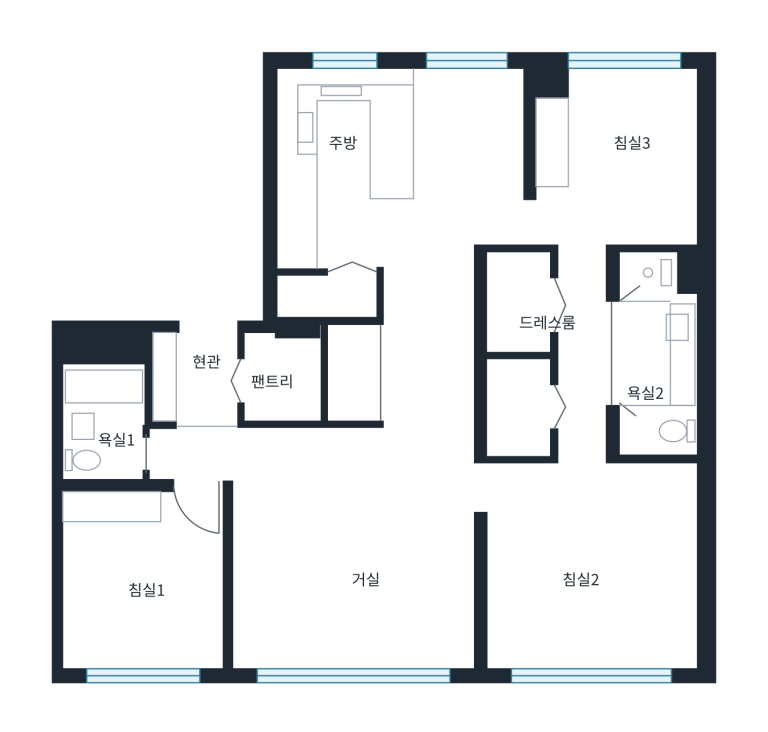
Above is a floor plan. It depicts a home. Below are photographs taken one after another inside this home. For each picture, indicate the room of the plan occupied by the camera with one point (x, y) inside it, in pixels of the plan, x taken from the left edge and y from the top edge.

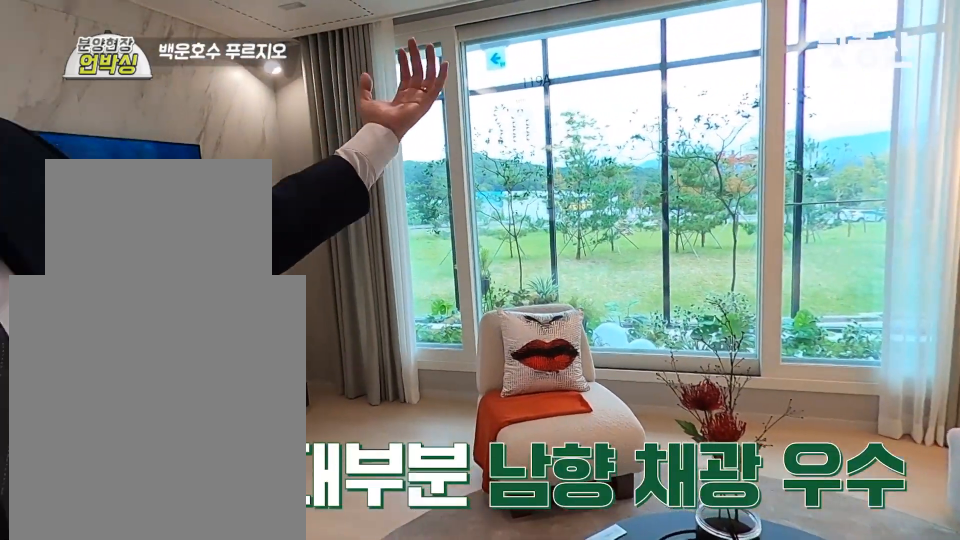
(369, 598)
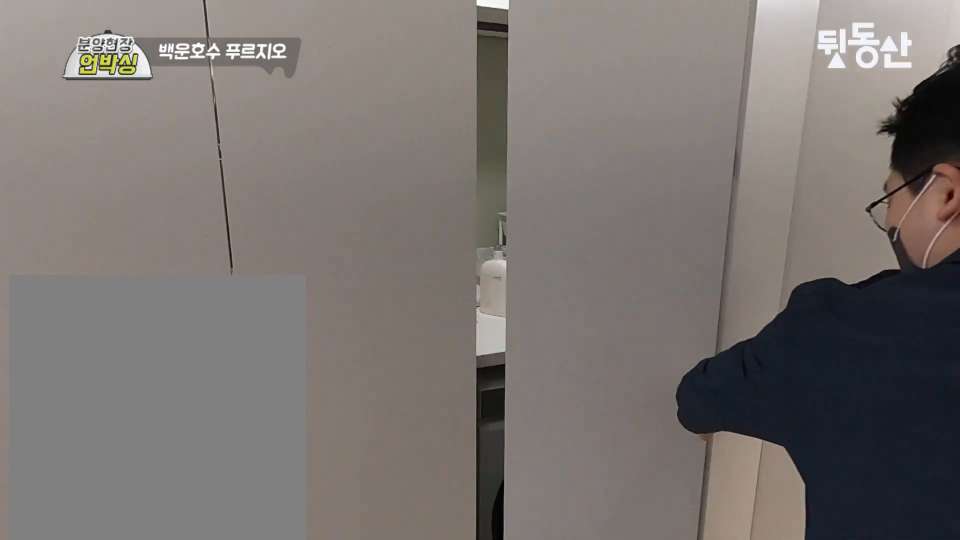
(430, 389)
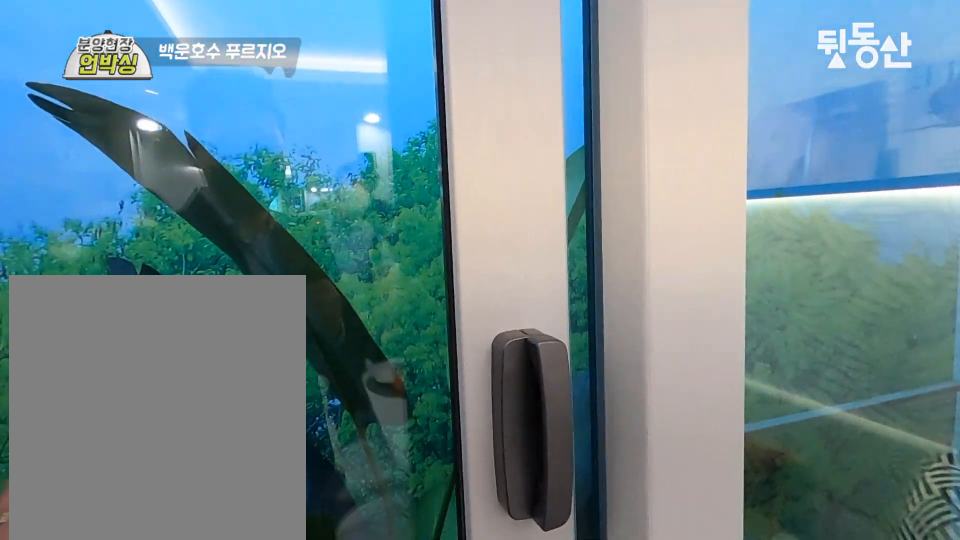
(465, 183)
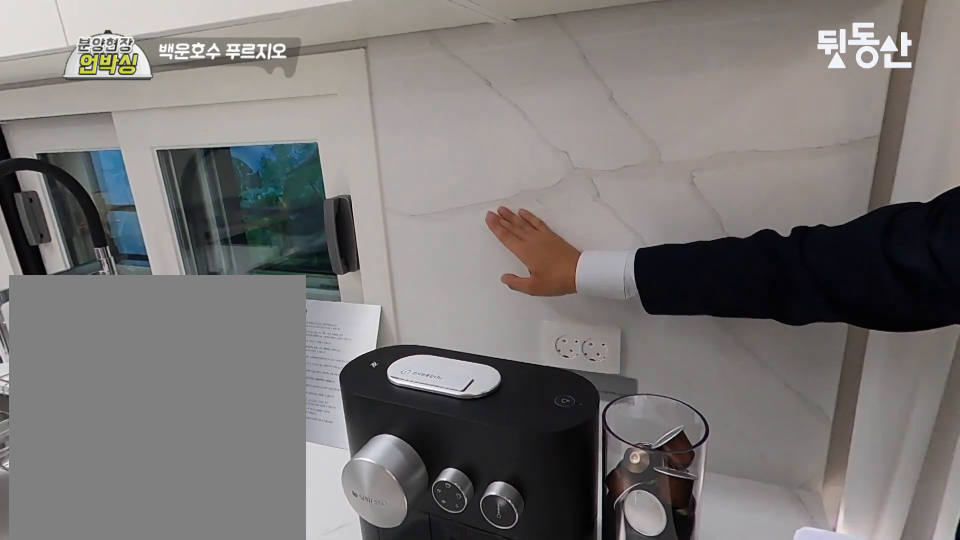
(465, 183)
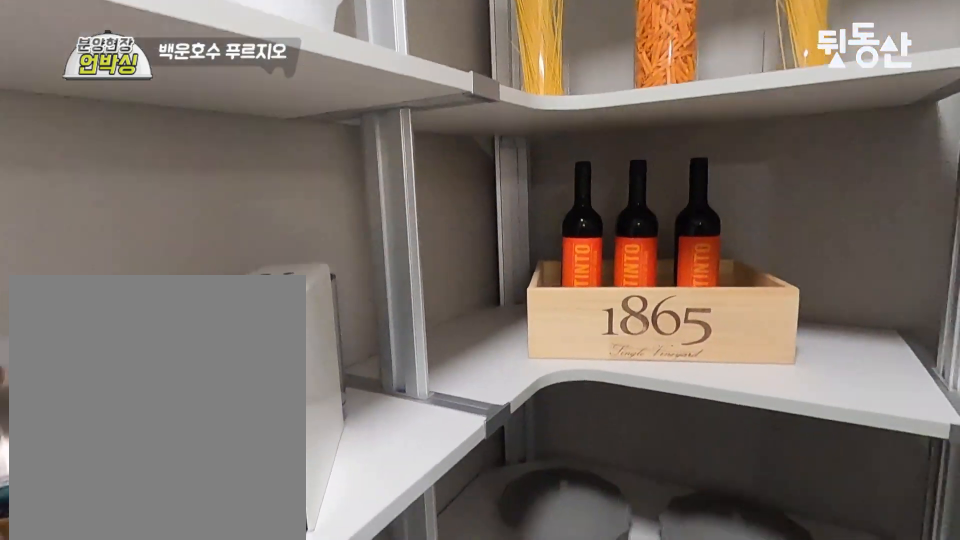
(354, 279)
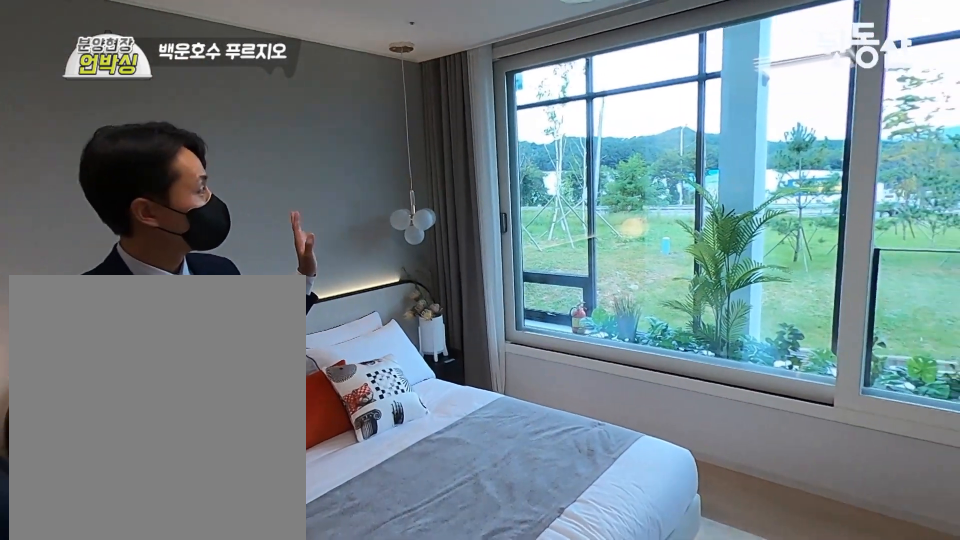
(590, 595)
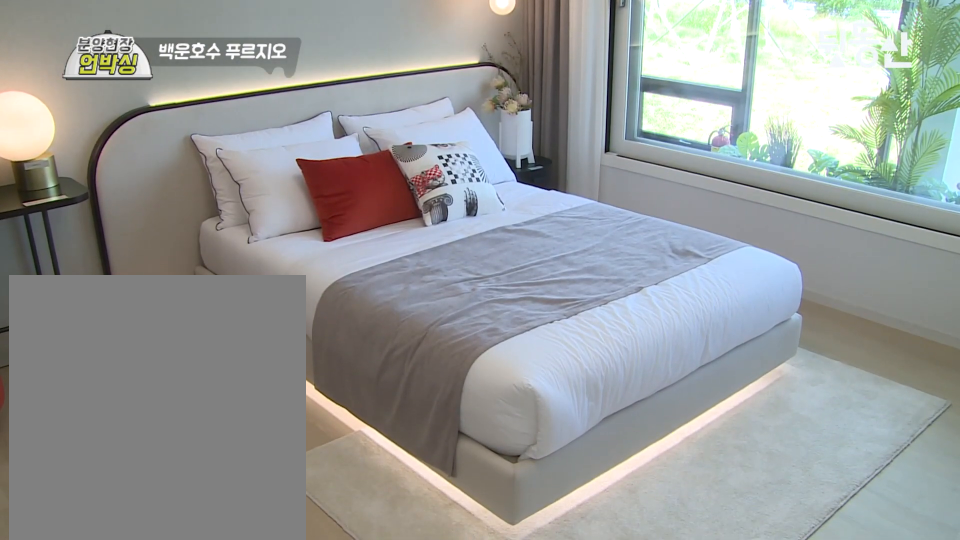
(590, 597)
